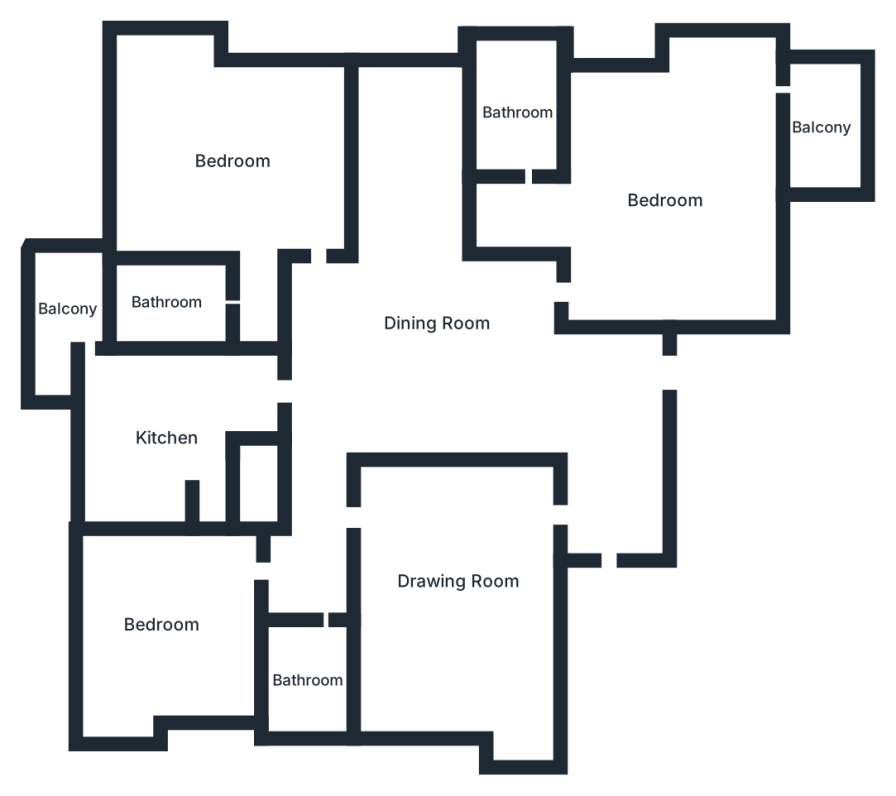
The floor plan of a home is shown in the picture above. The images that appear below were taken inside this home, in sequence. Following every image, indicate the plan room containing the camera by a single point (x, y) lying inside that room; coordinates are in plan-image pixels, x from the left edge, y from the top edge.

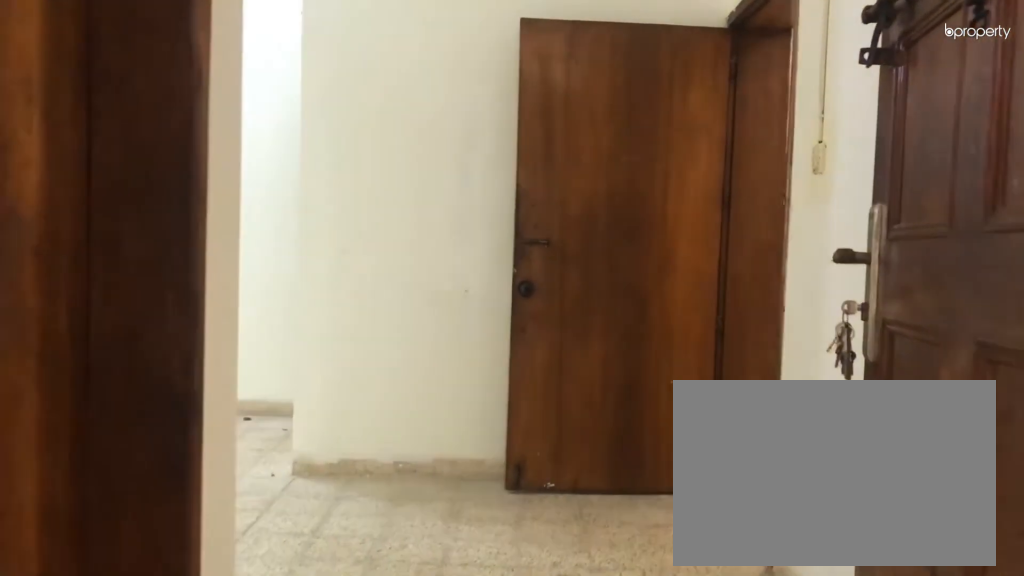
(608, 487)
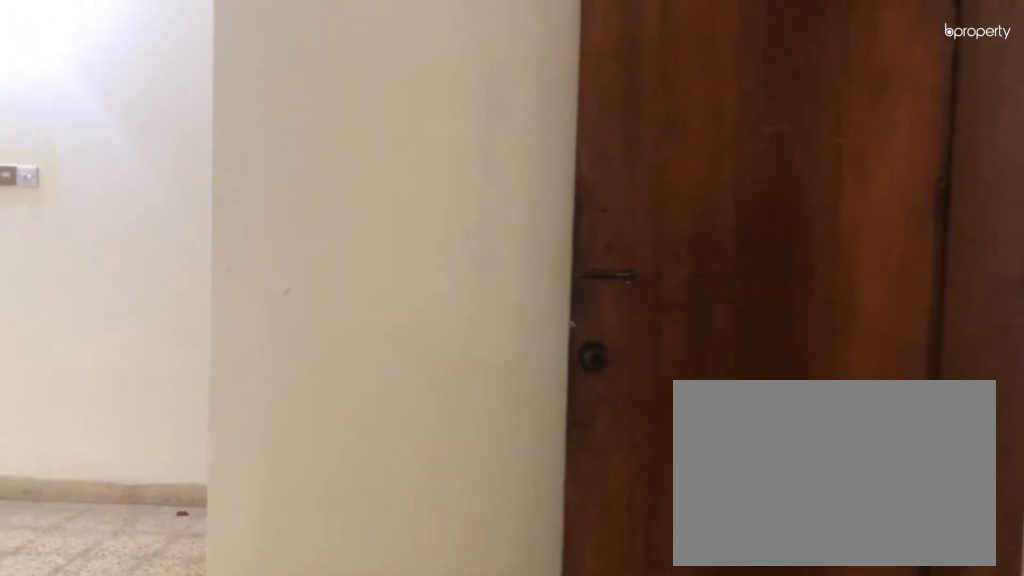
(608, 487)
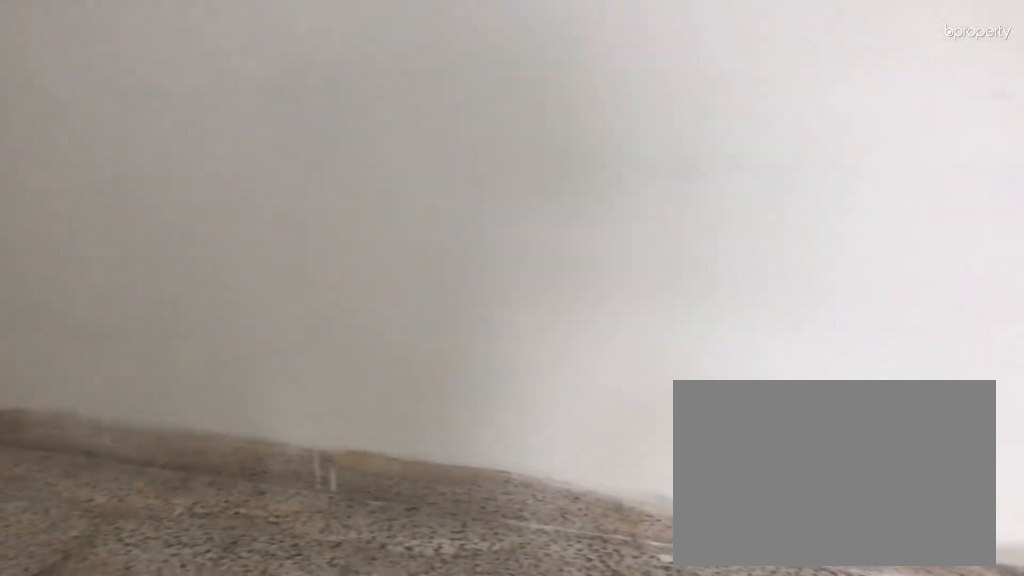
(429, 320)
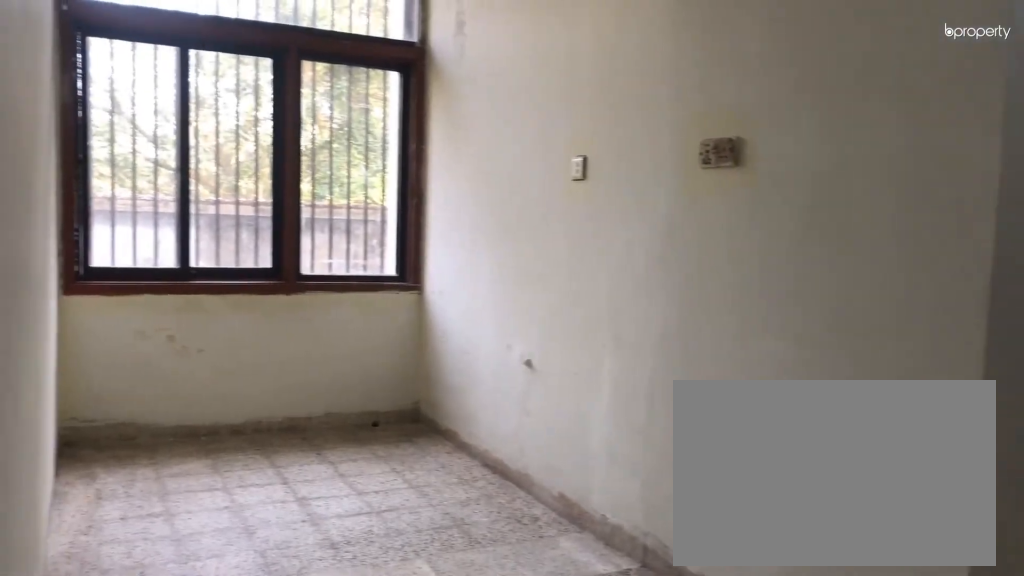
(429, 320)
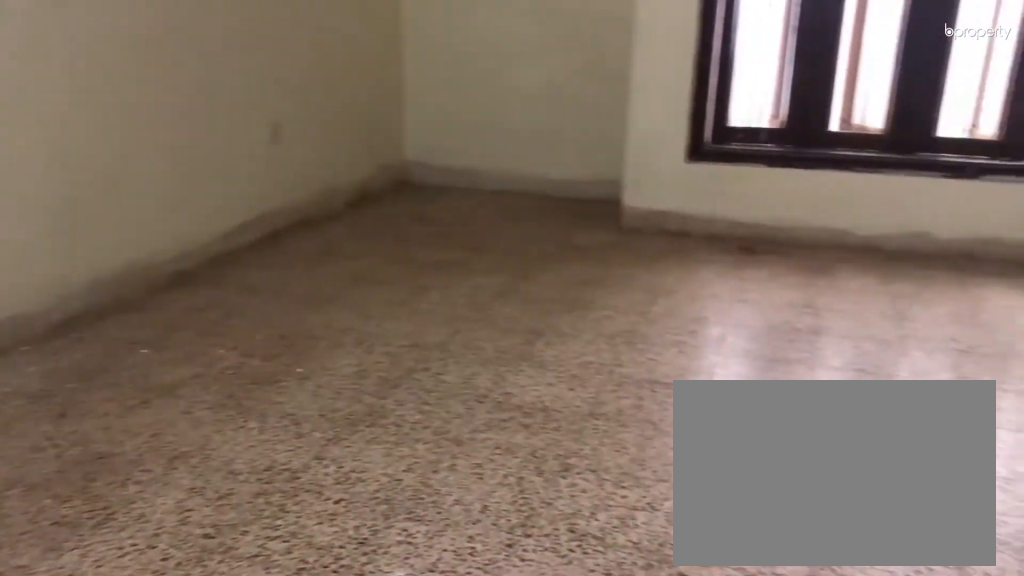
(459, 582)
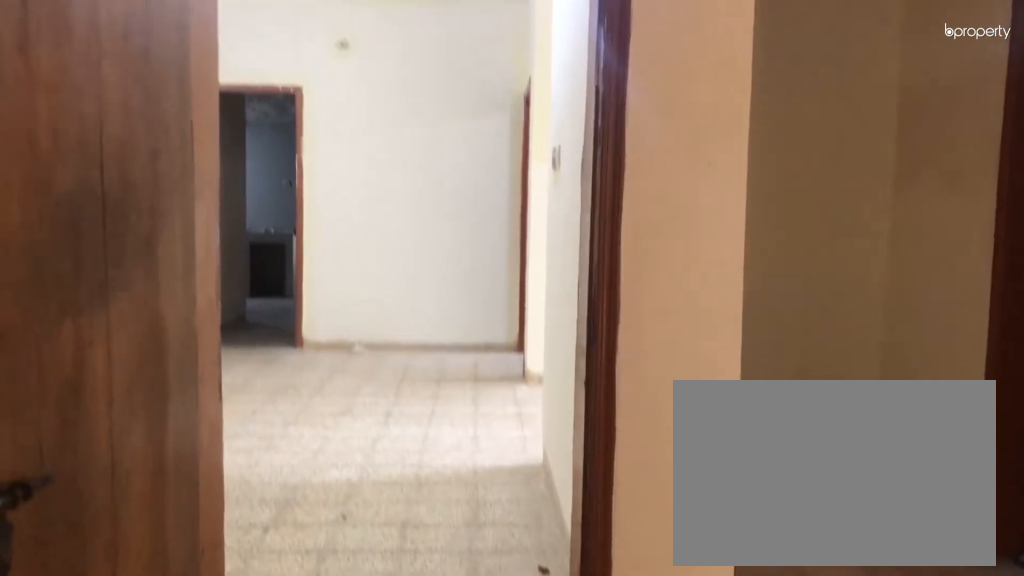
(662, 203)
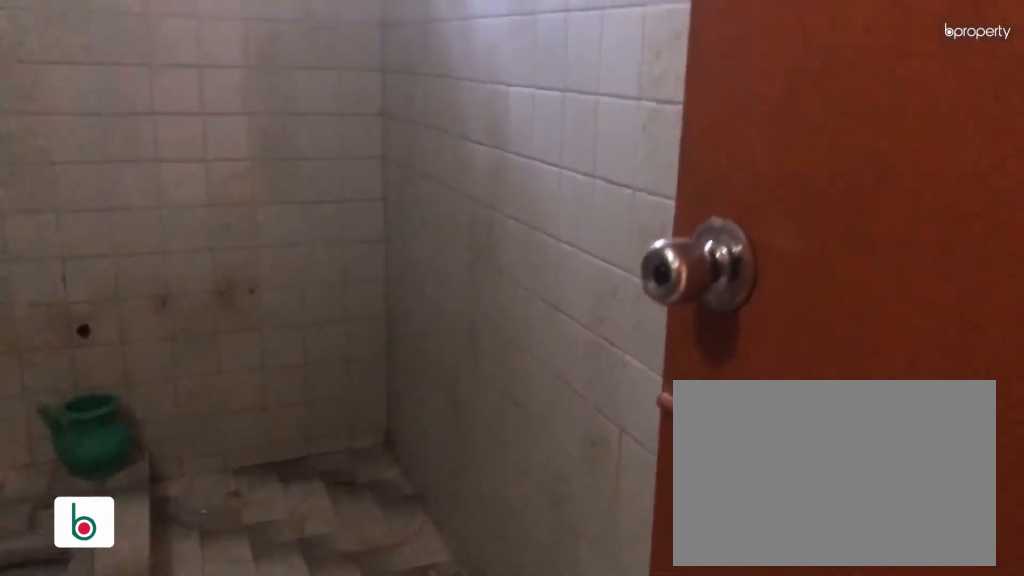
(517, 116)
